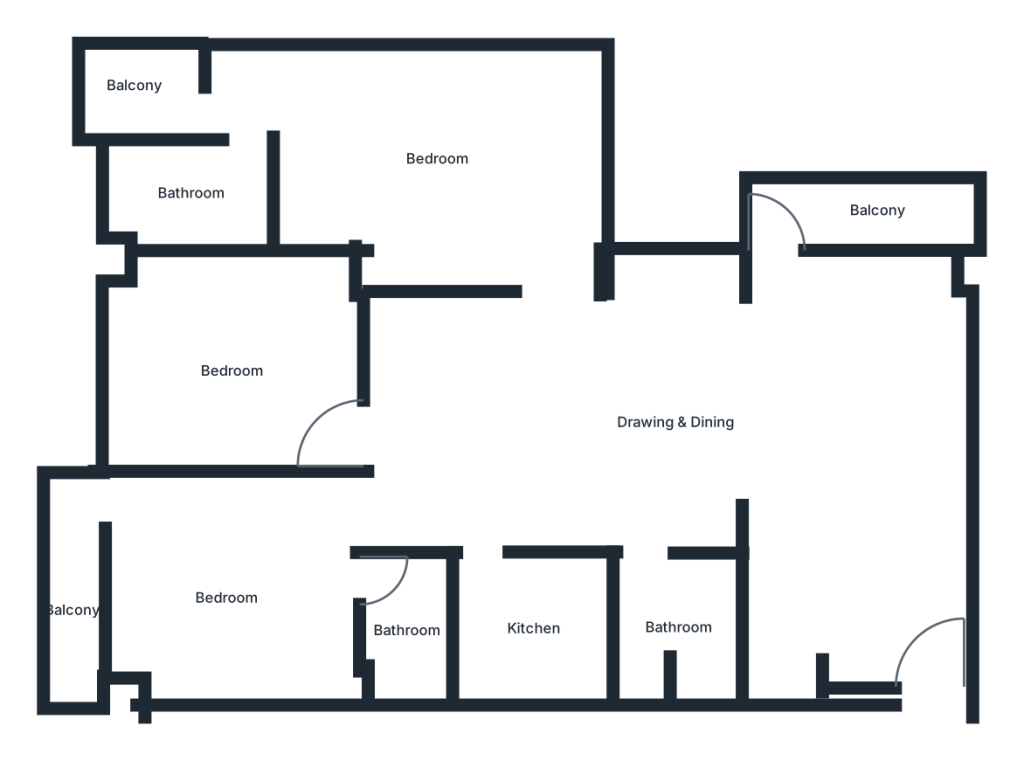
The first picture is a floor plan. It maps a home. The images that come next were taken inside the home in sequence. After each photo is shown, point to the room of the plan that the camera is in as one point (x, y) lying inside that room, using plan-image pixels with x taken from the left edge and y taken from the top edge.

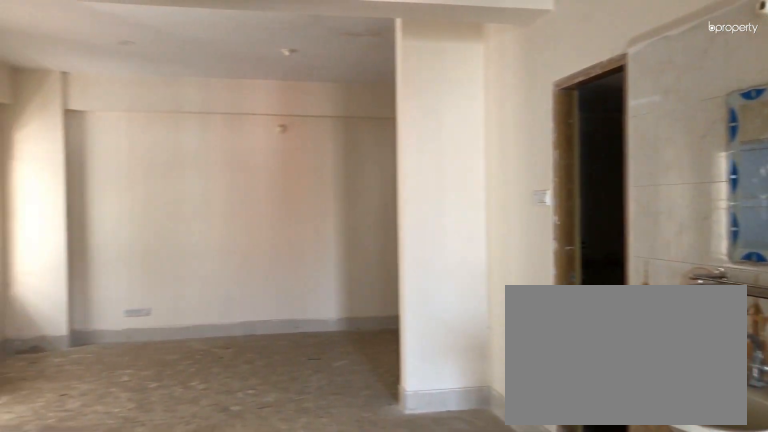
(553, 427)
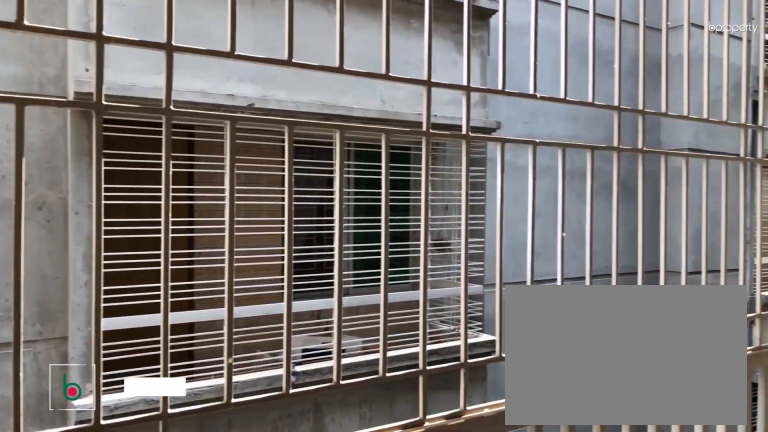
(877, 209)
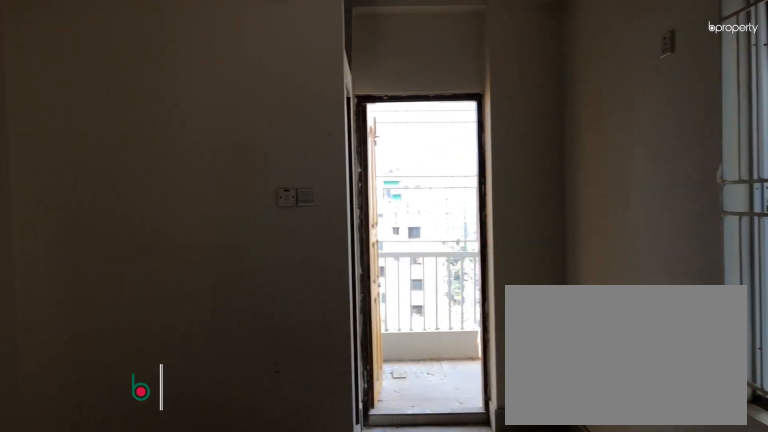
(425, 163)
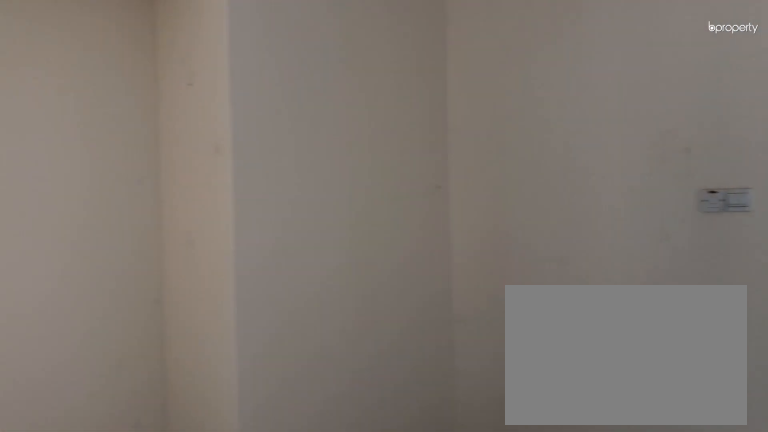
(425, 163)
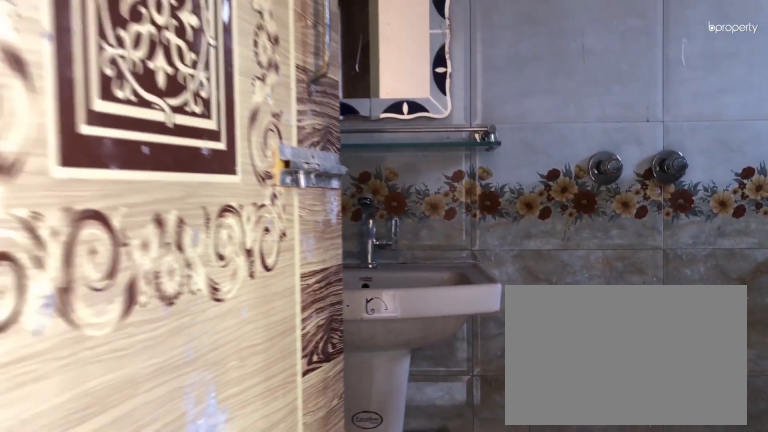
(188, 197)
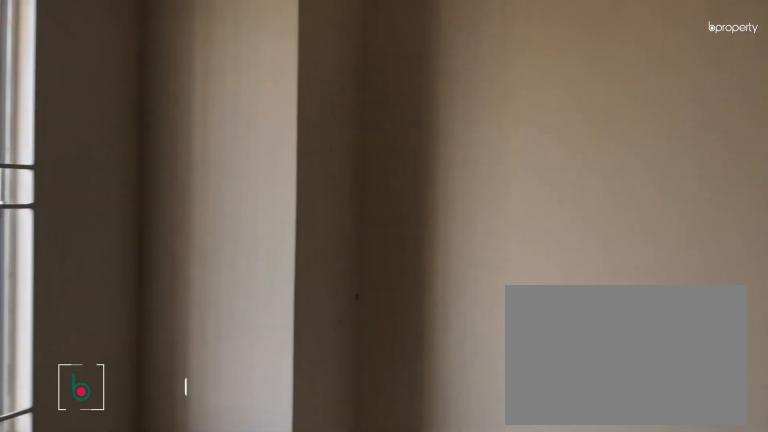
(238, 369)
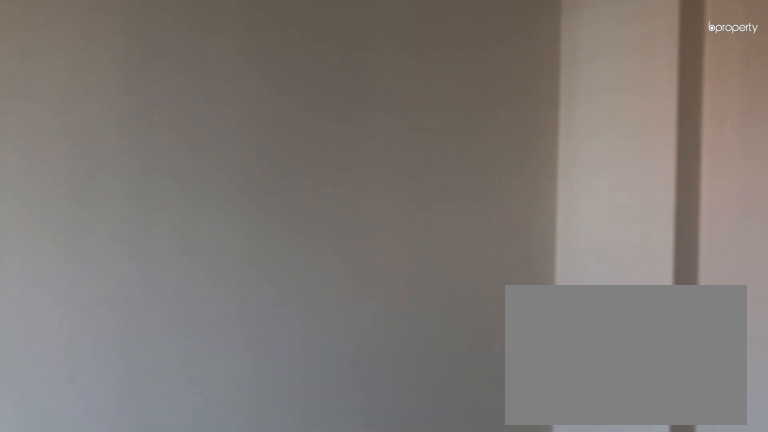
(238, 369)
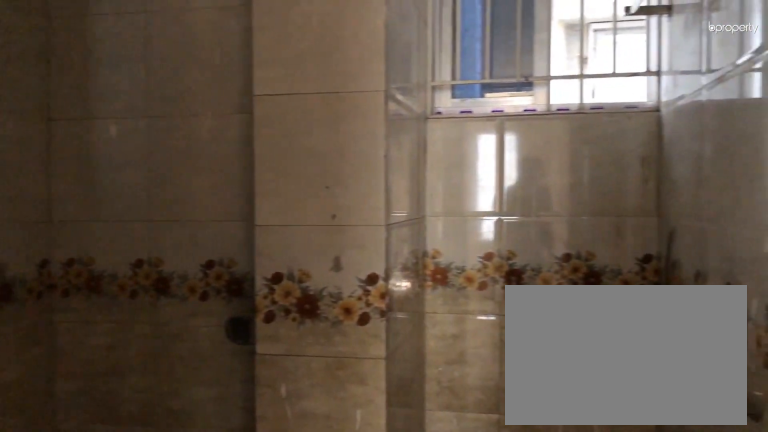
(676, 614)
